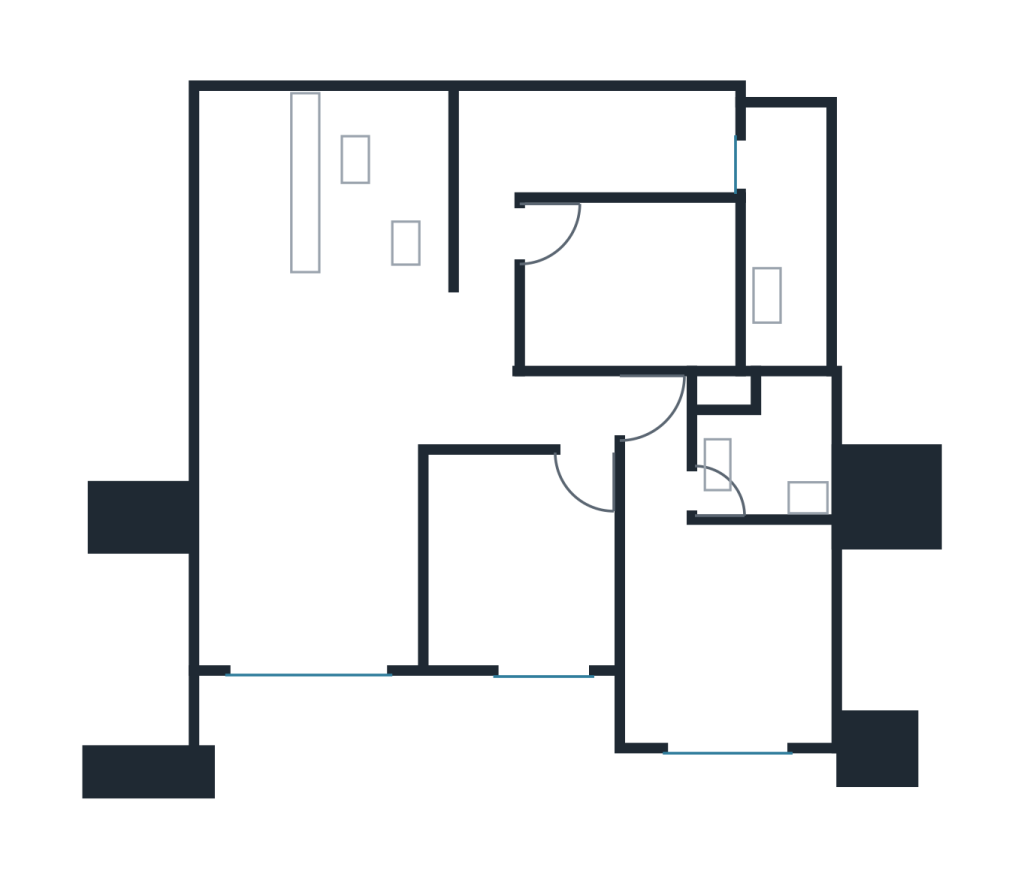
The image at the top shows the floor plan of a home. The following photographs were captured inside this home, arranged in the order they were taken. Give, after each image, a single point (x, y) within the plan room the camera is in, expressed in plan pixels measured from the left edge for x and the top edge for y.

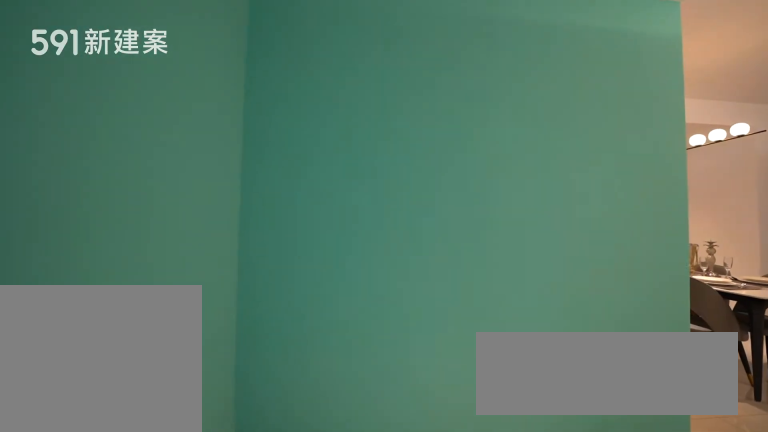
(254, 189)
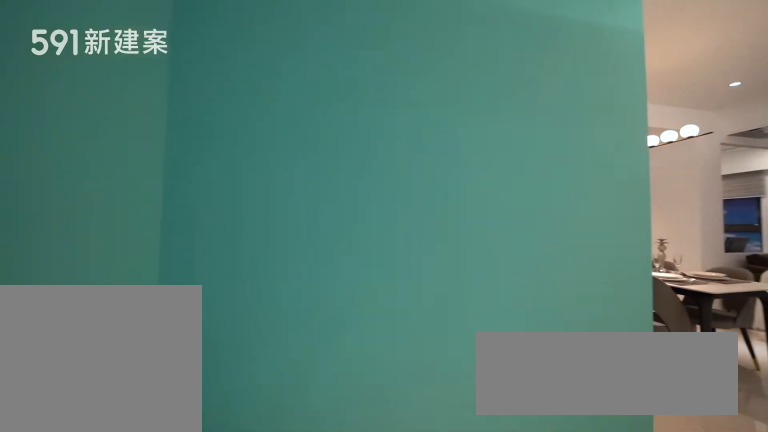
(254, 189)
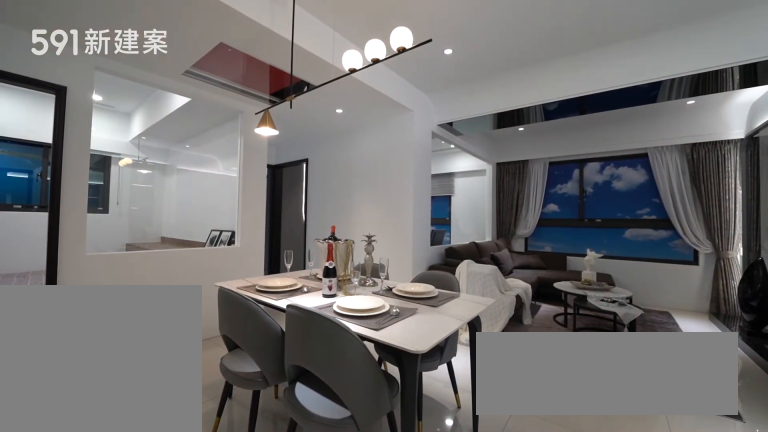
(332, 367)
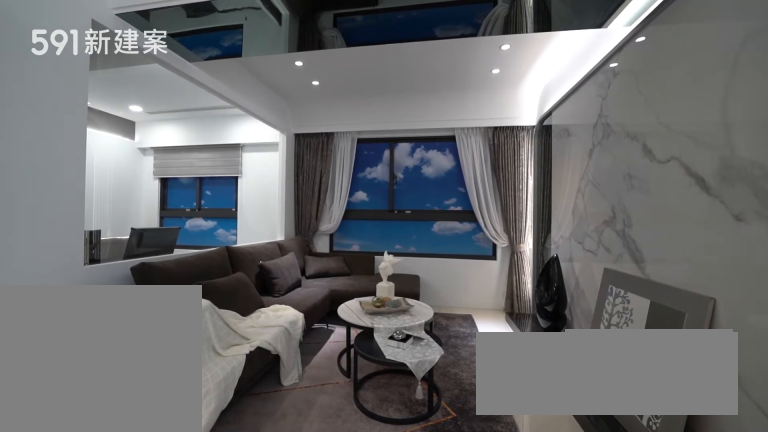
(309, 556)
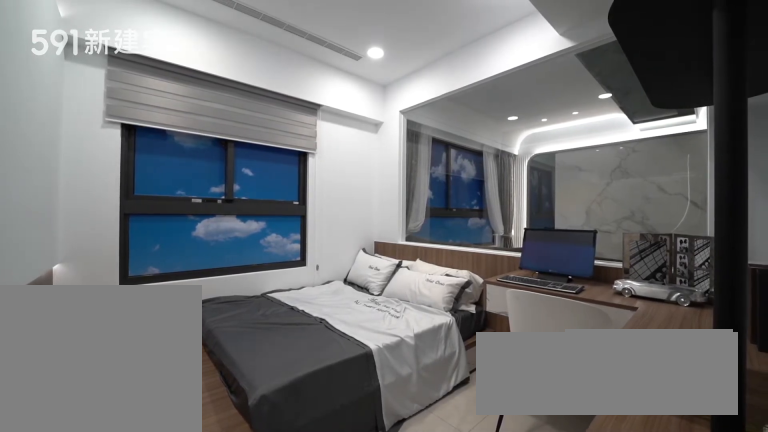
(520, 558)
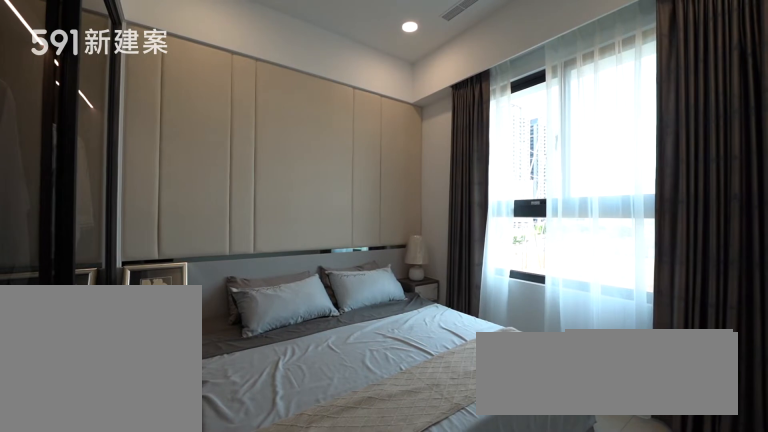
(719, 604)
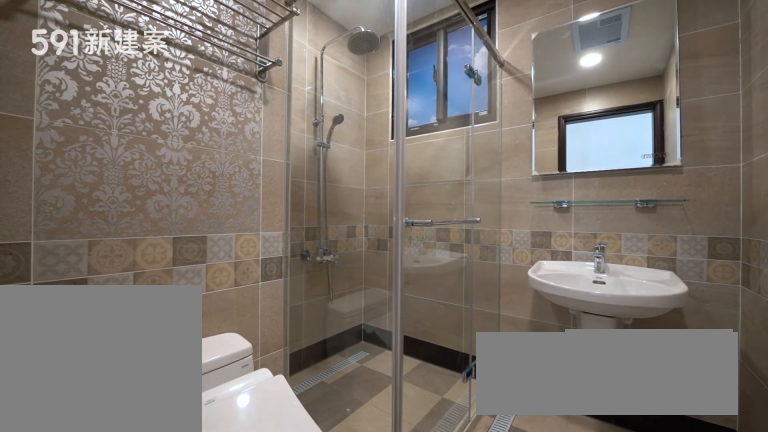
(768, 445)
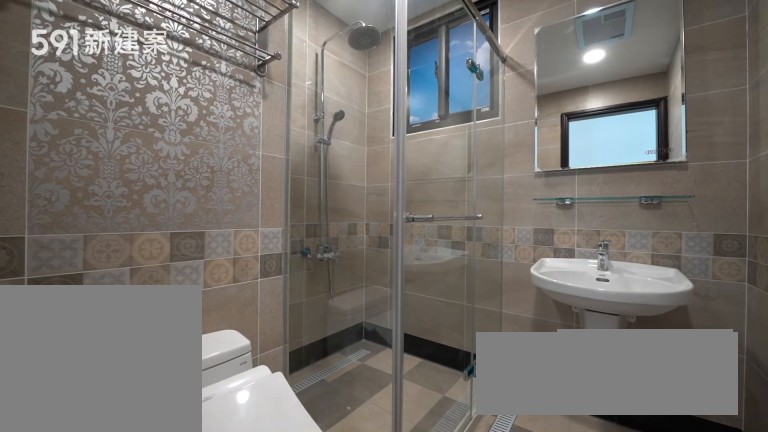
(768, 445)
